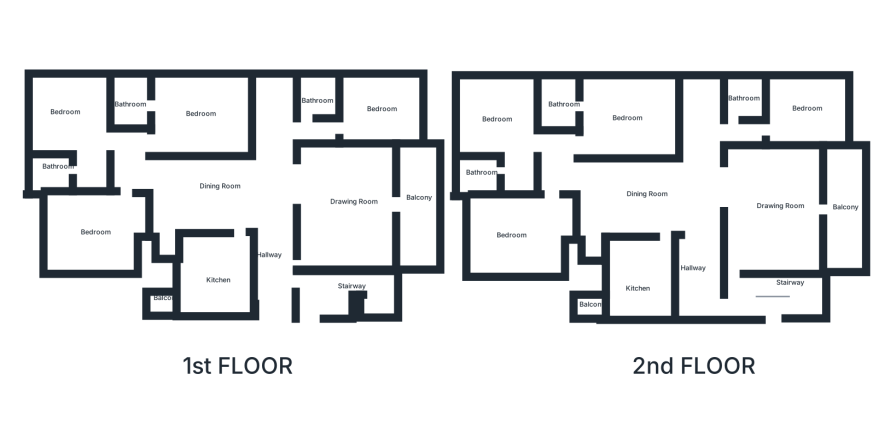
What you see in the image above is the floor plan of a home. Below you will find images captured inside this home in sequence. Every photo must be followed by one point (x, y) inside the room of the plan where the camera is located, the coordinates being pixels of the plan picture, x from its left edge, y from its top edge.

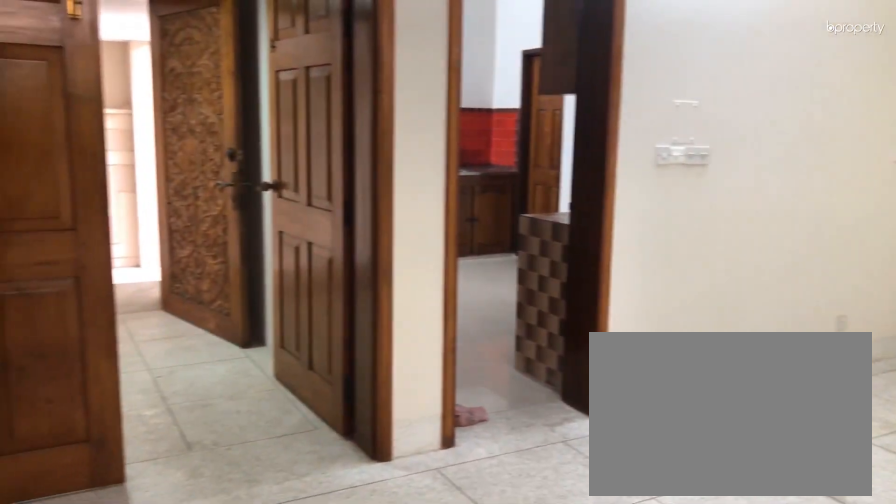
(245, 199)
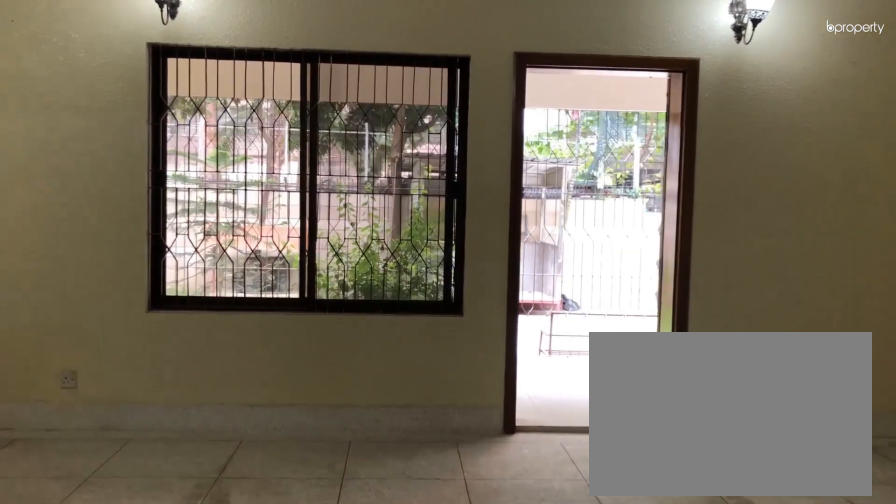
(357, 213)
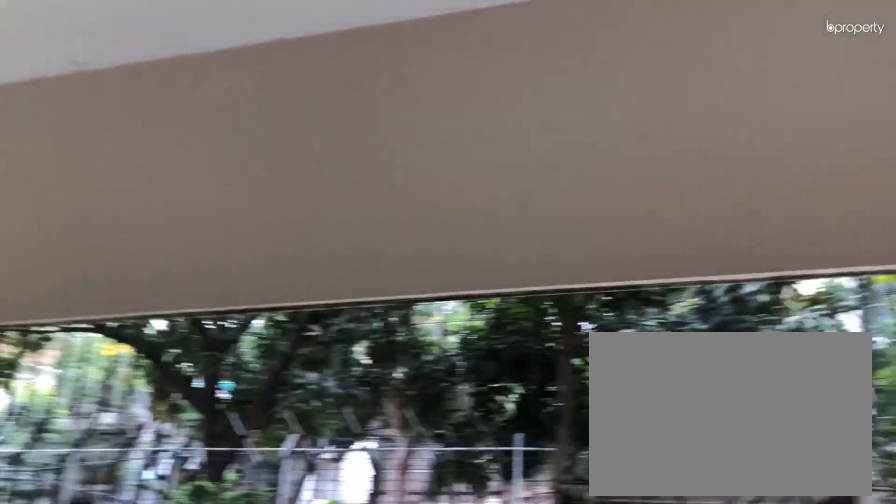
(421, 204)
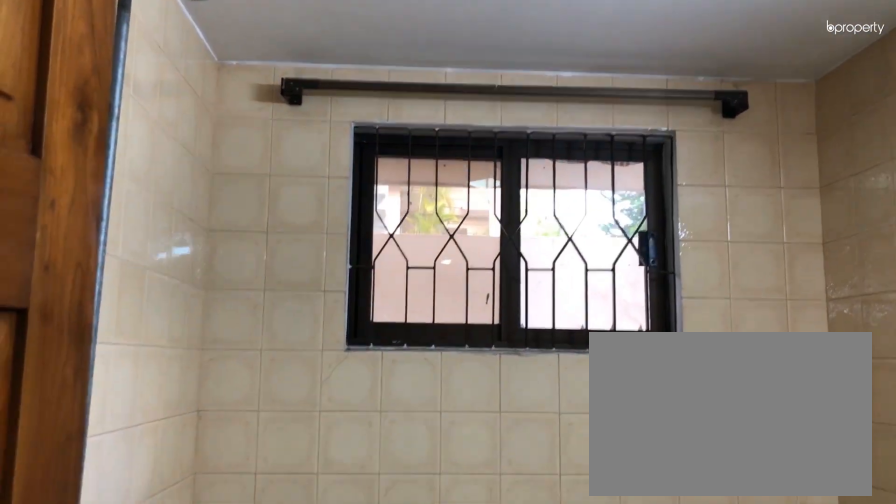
(318, 93)
